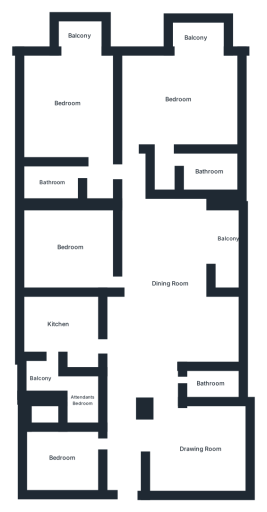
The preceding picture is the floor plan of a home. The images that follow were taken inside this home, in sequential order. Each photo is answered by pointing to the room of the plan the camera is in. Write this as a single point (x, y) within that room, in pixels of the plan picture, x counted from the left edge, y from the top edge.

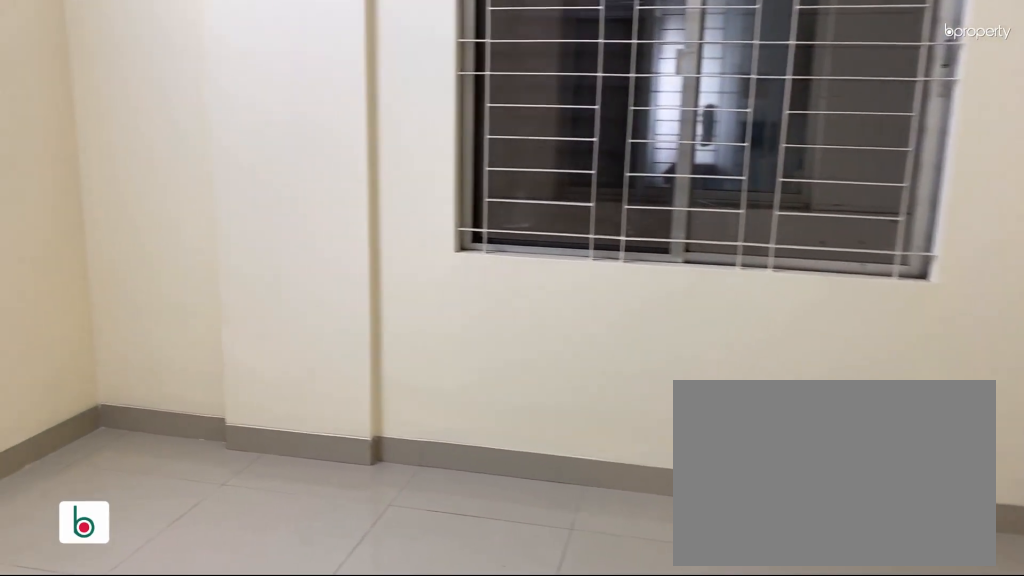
(198, 447)
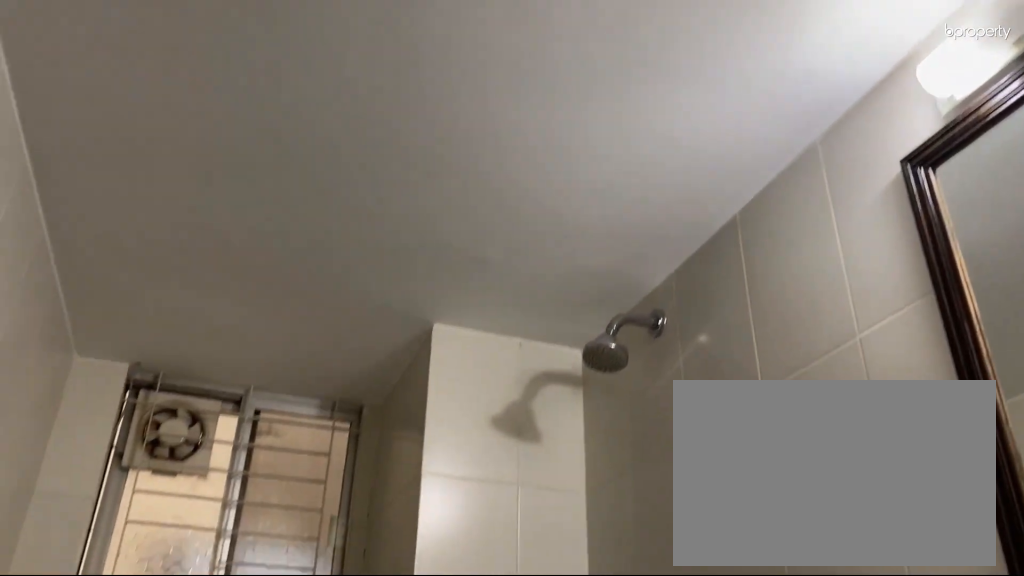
(209, 382)
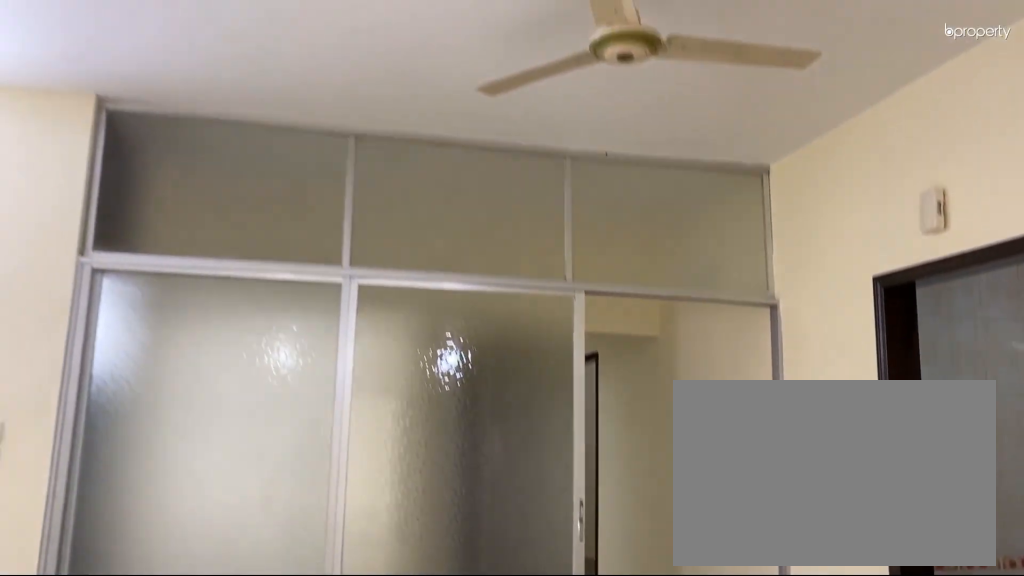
(169, 284)
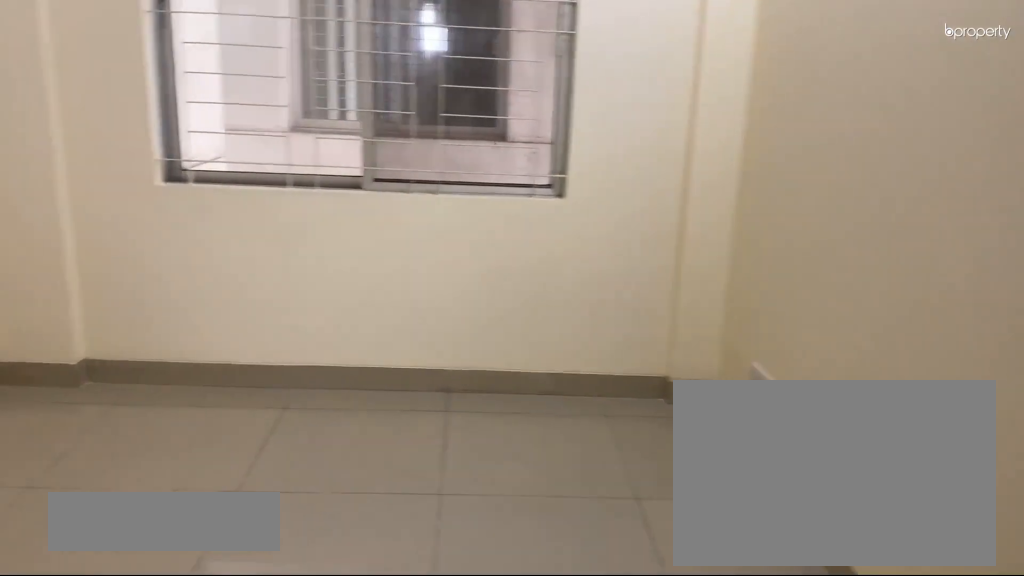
(61, 457)
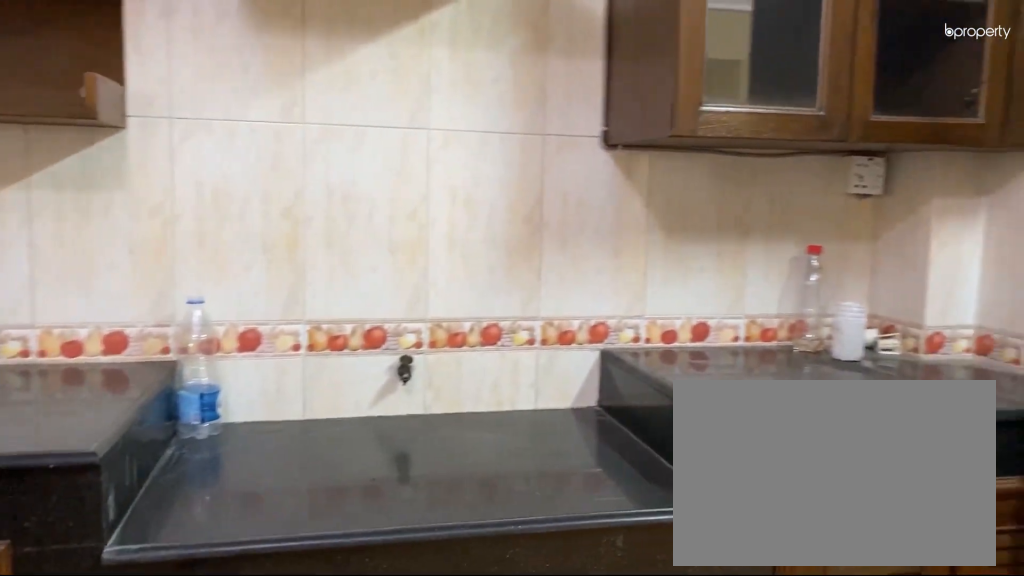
(59, 323)
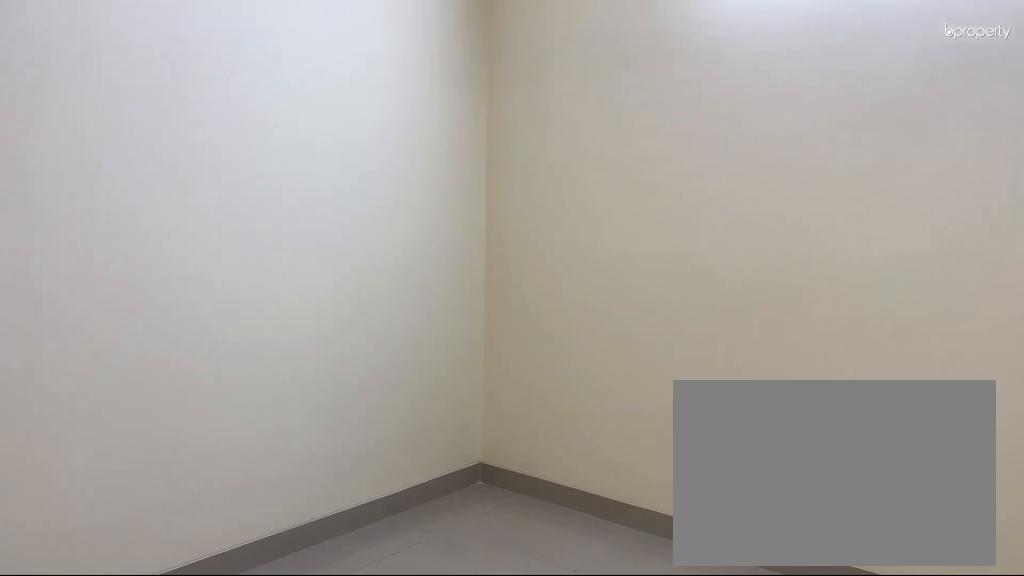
(70, 247)
